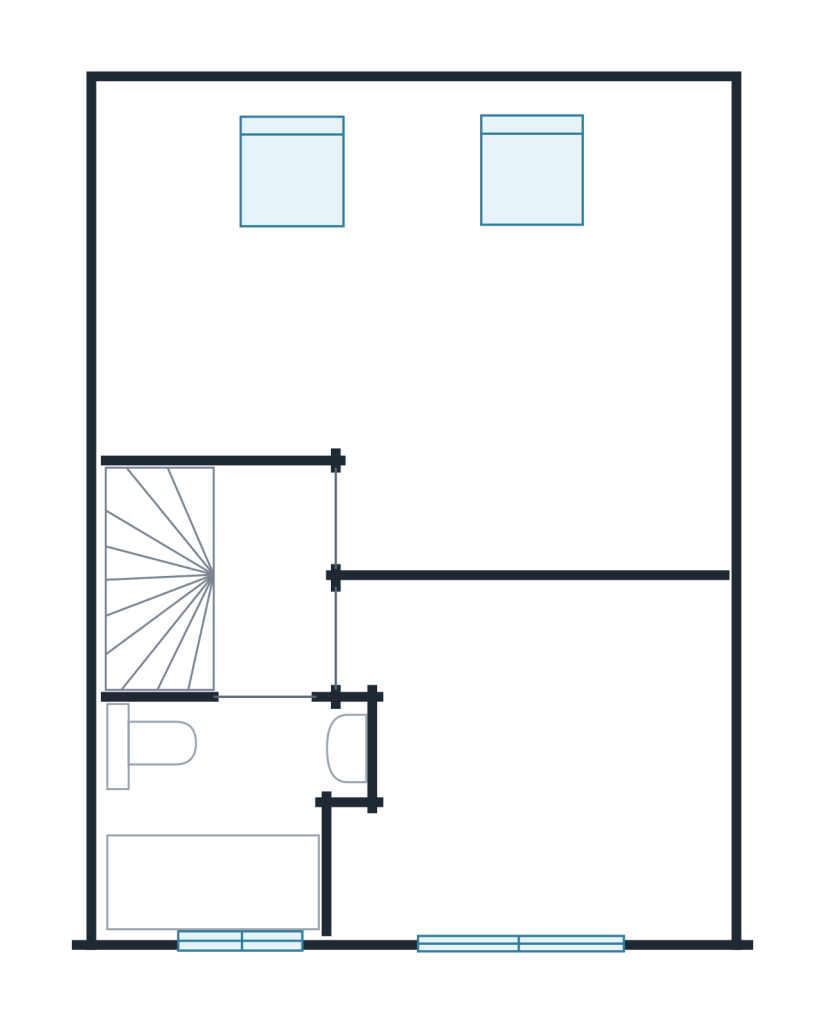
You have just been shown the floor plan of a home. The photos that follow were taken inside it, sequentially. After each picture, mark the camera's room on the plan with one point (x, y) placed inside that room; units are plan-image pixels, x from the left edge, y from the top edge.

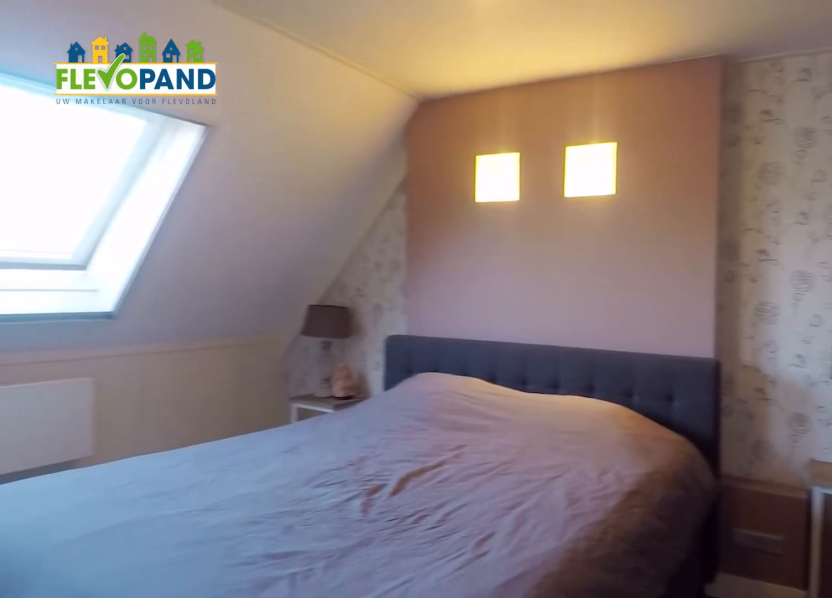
(396, 276)
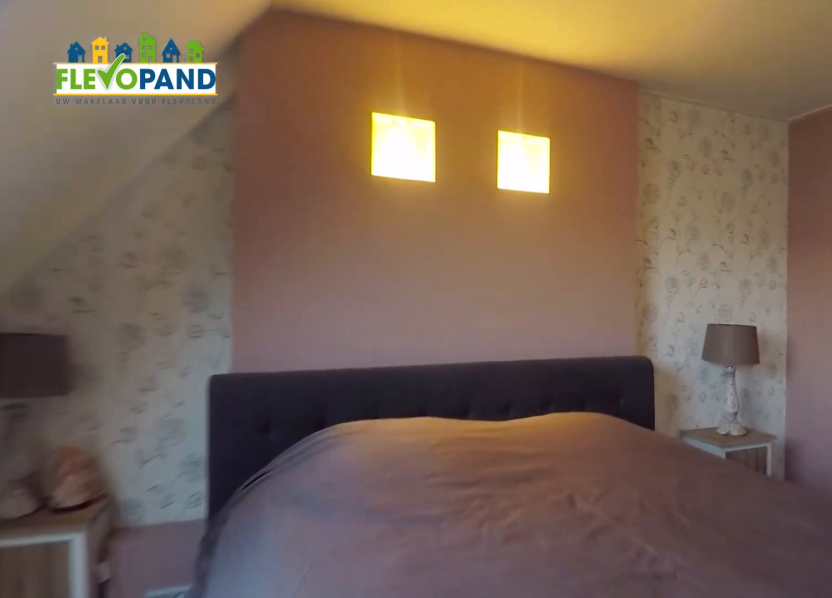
(396, 276)
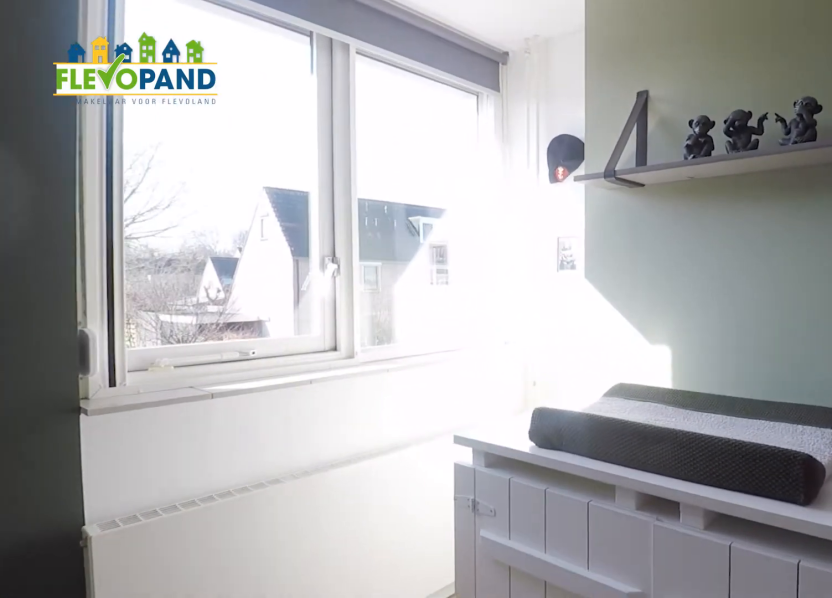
(535, 758)
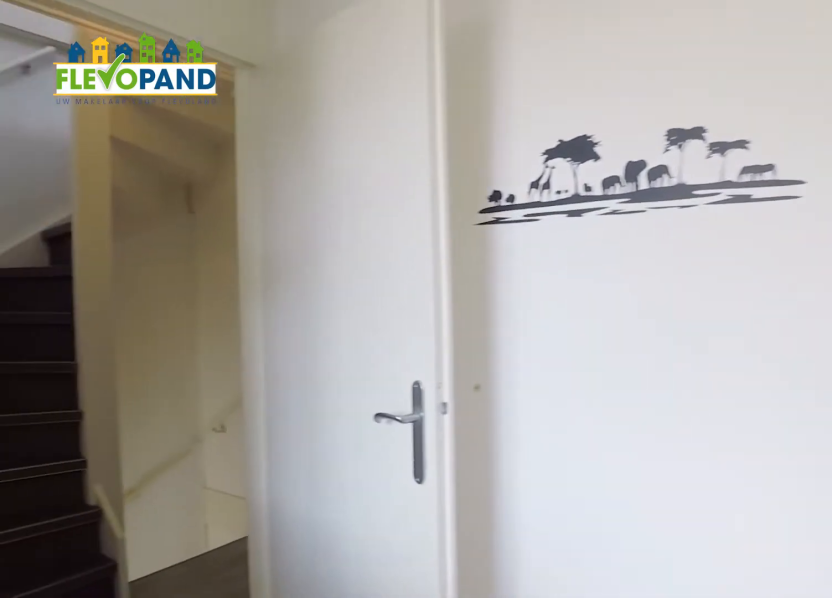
(535, 758)
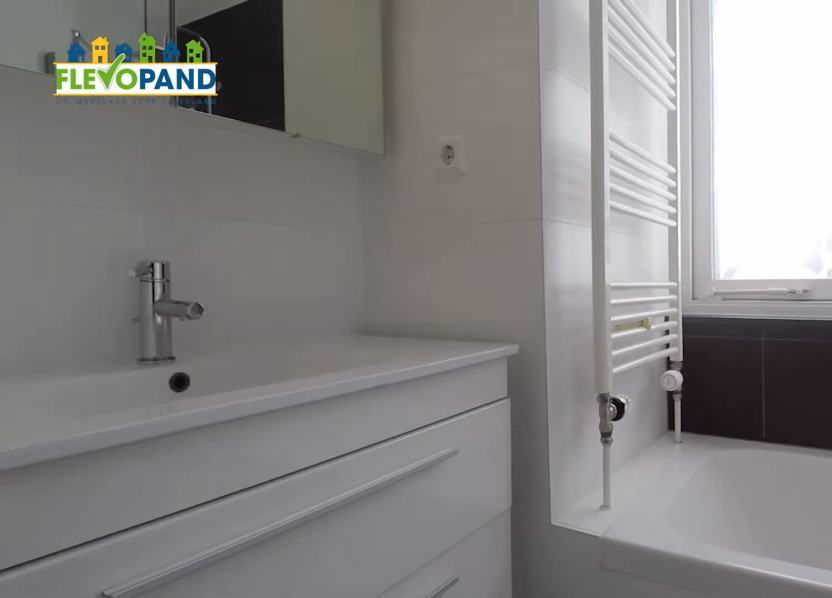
(213, 880)
